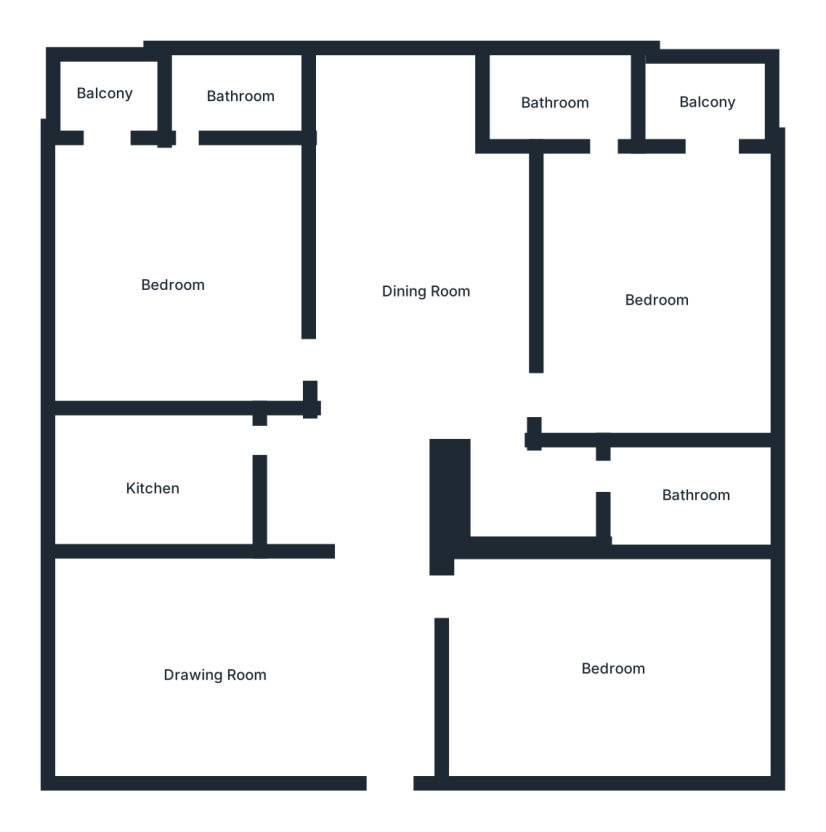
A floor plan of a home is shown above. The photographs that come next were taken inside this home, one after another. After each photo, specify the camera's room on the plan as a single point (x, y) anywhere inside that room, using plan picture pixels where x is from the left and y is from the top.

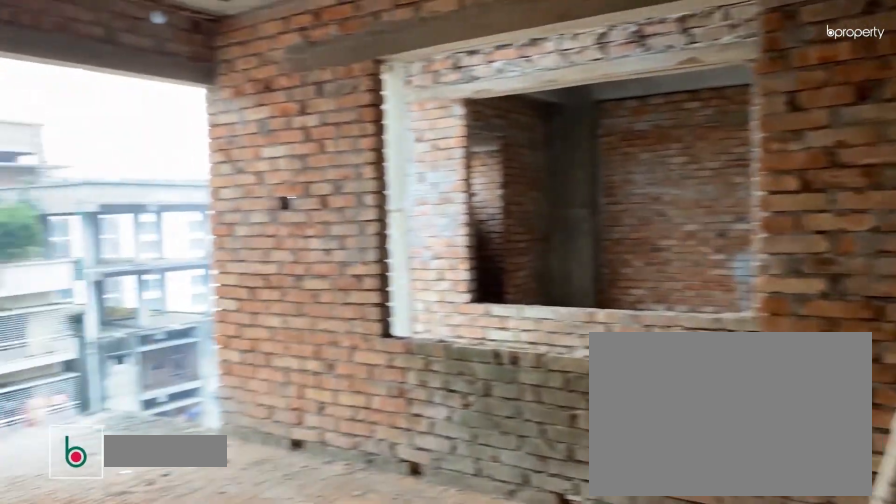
(656, 304)
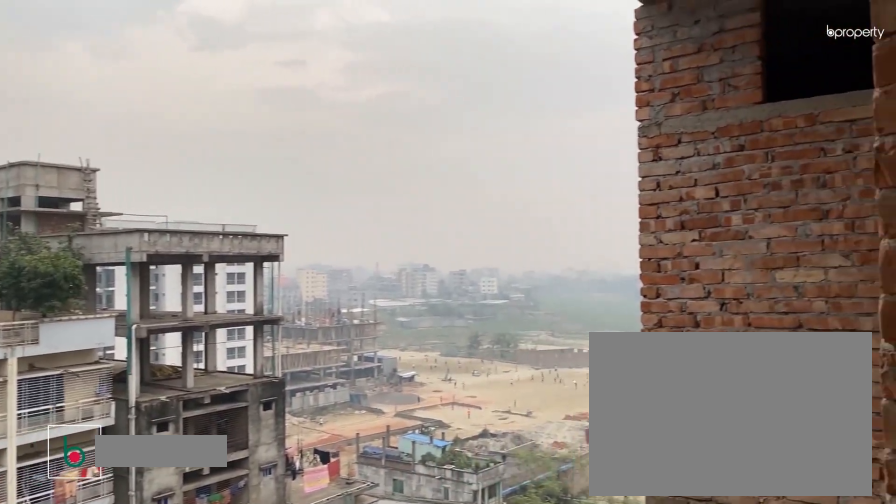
(707, 100)
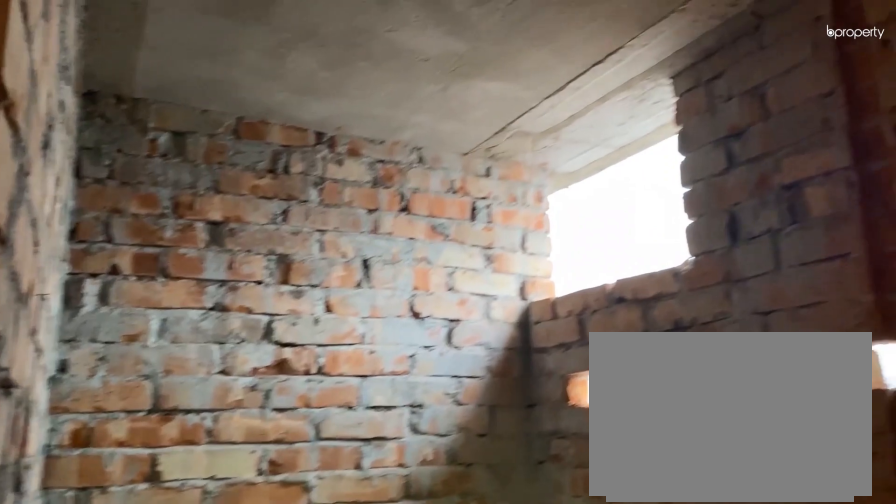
(557, 102)
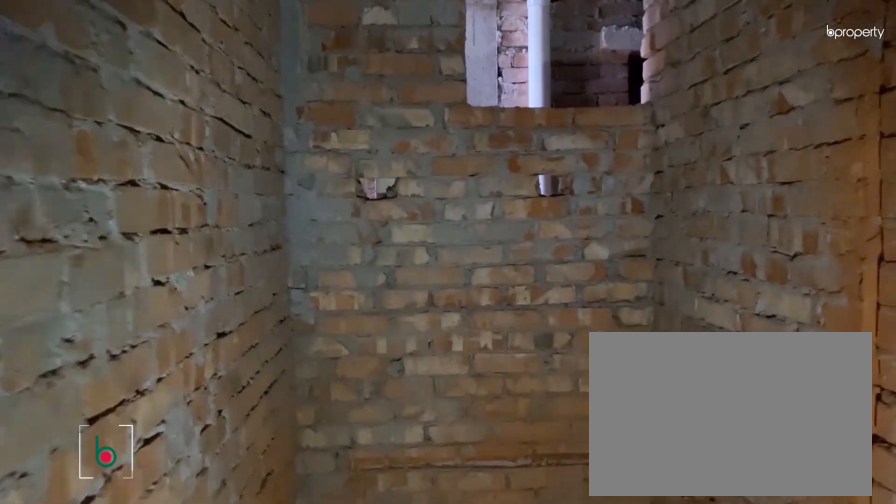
(697, 495)
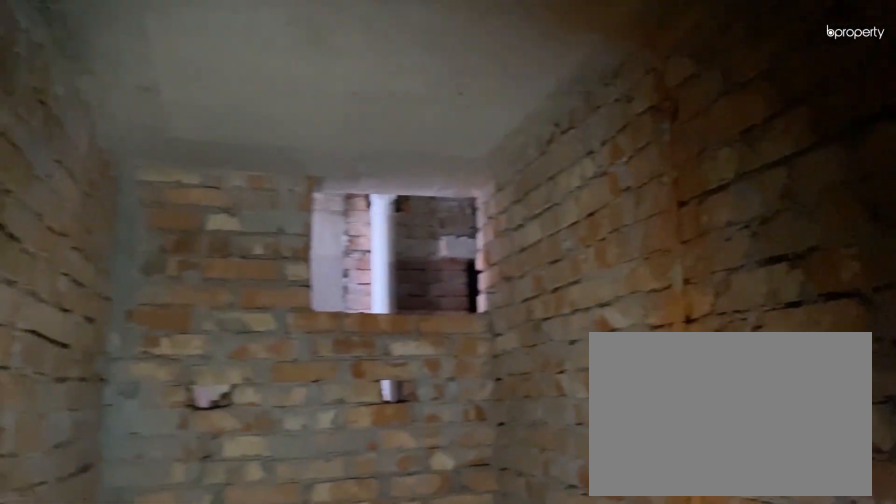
(697, 495)
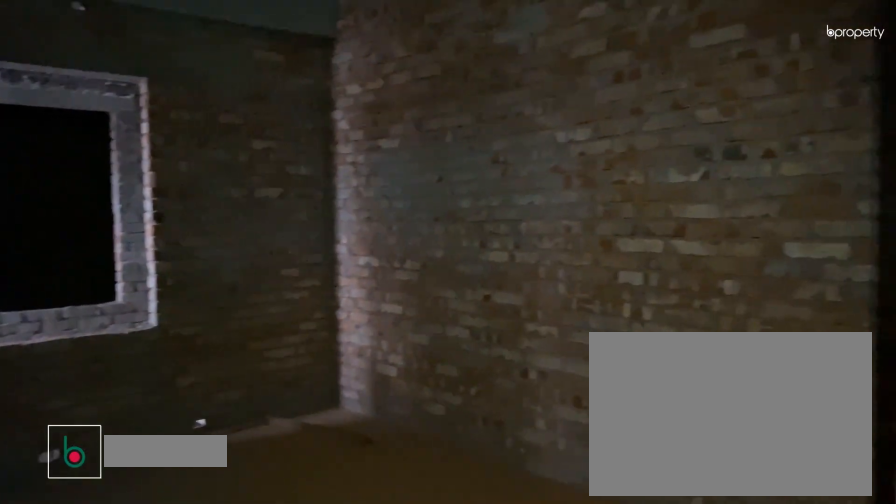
(616, 670)
